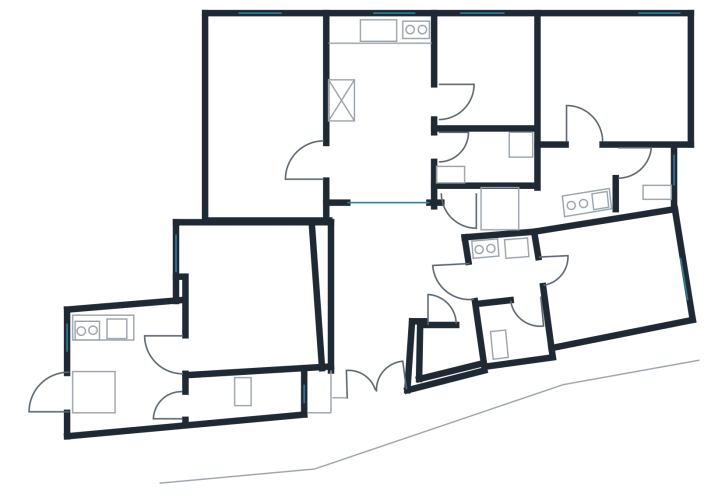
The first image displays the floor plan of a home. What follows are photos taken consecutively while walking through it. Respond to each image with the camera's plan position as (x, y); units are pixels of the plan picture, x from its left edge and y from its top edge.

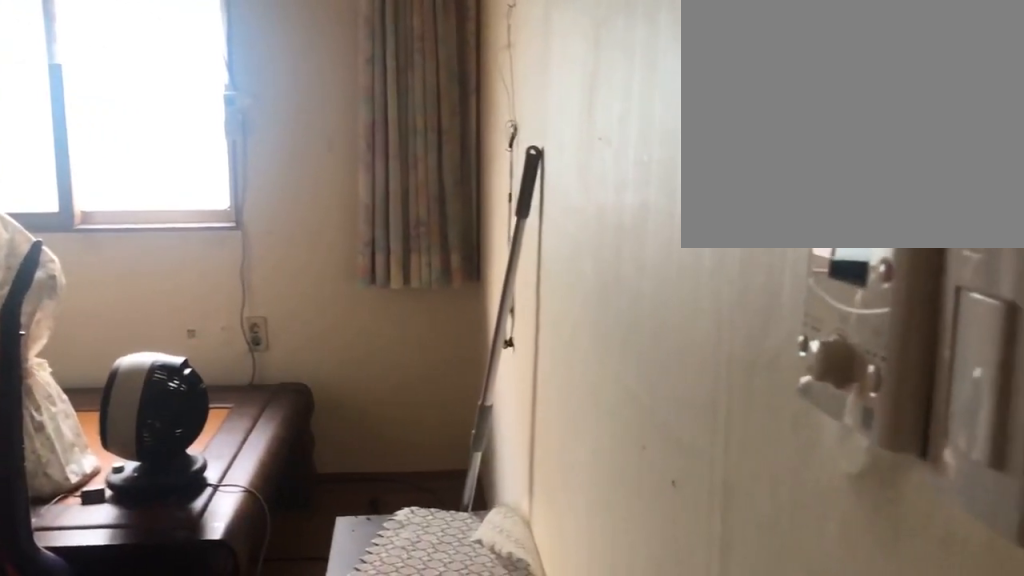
(289, 168)
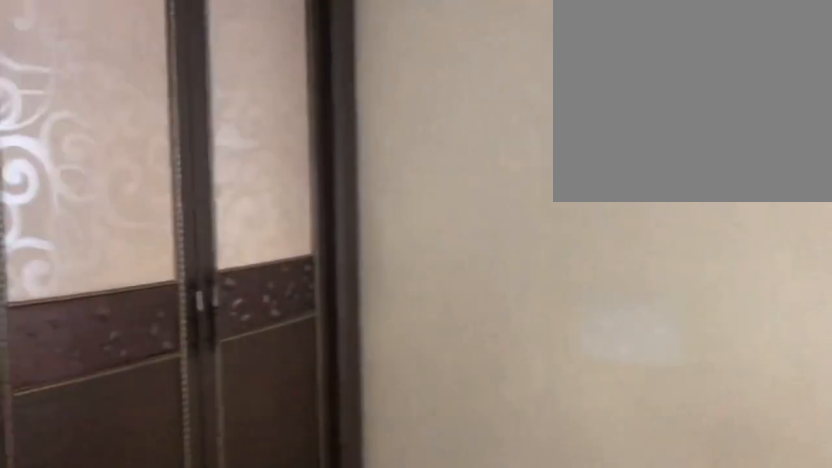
(270, 146)
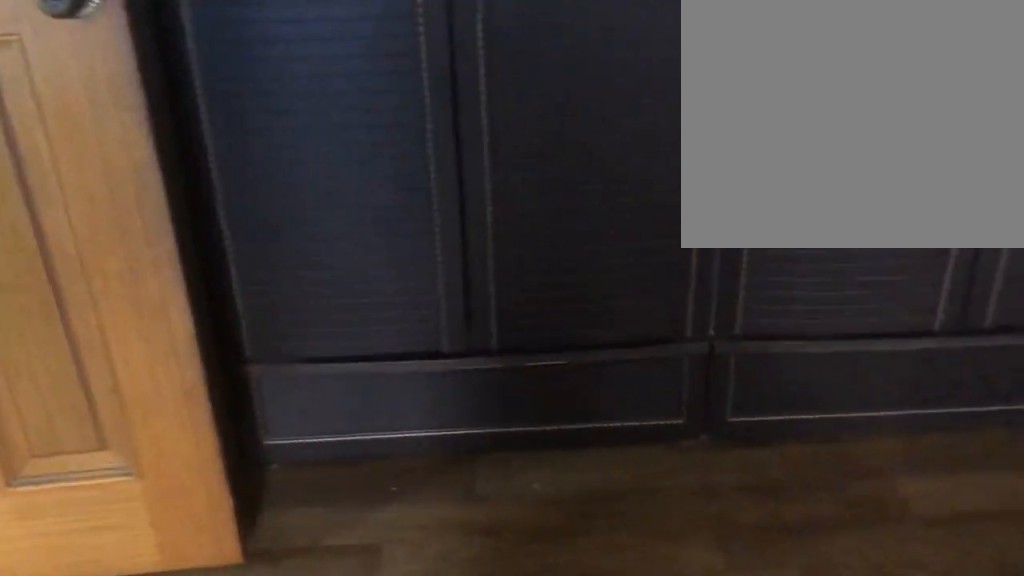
(262, 149)
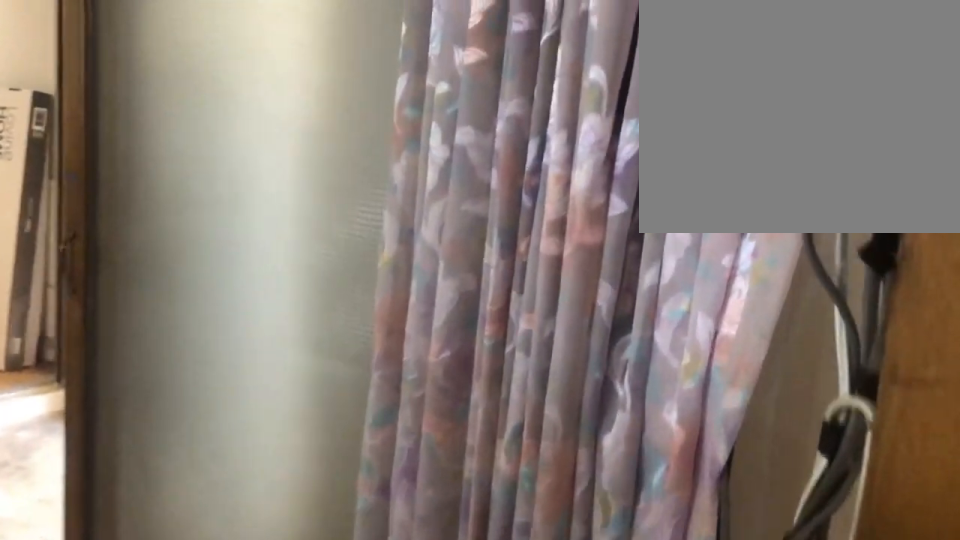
(327, 165)
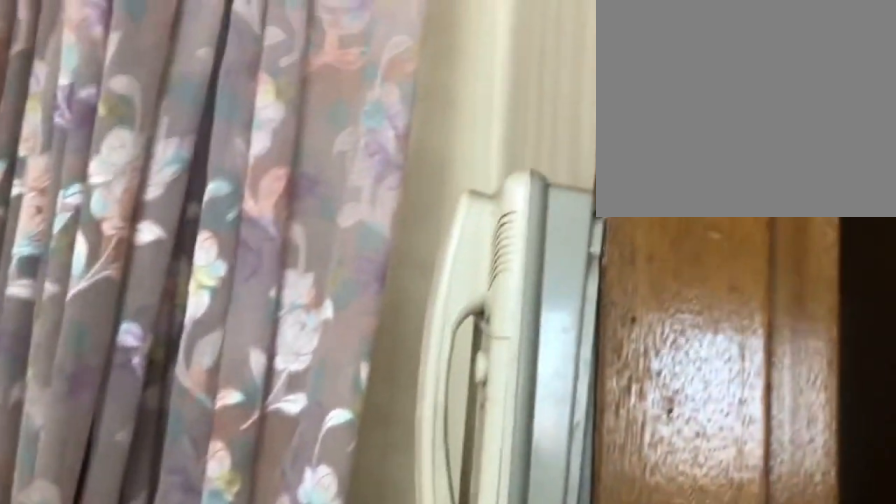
(357, 159)
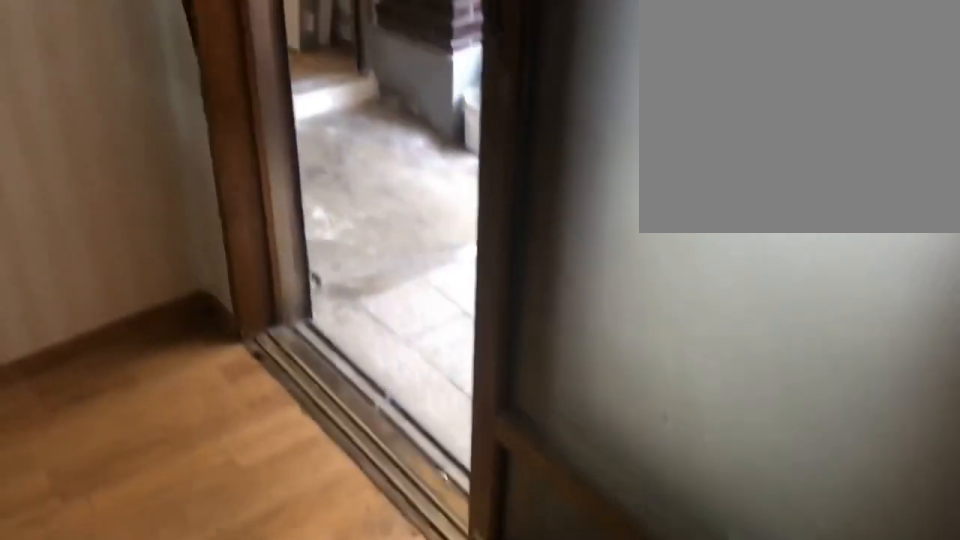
(385, 149)
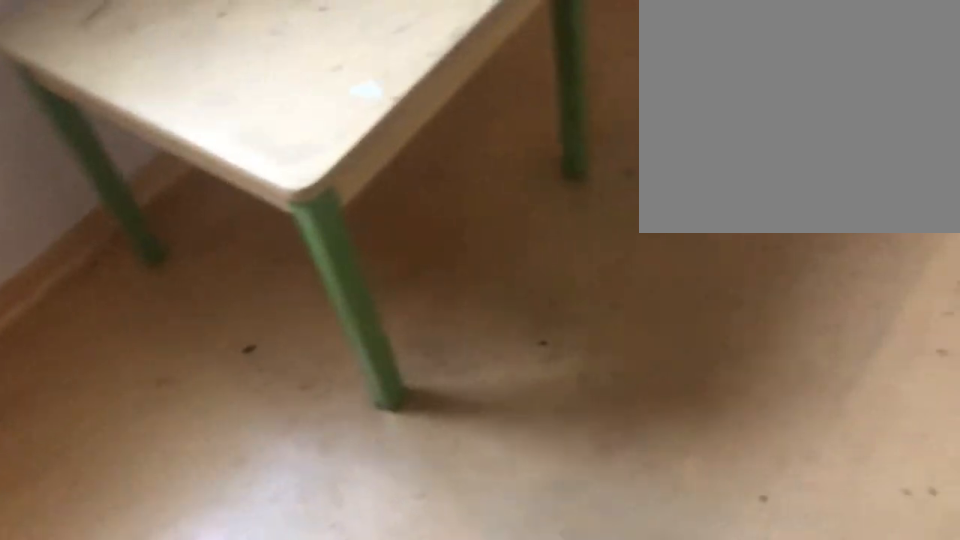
(479, 78)
